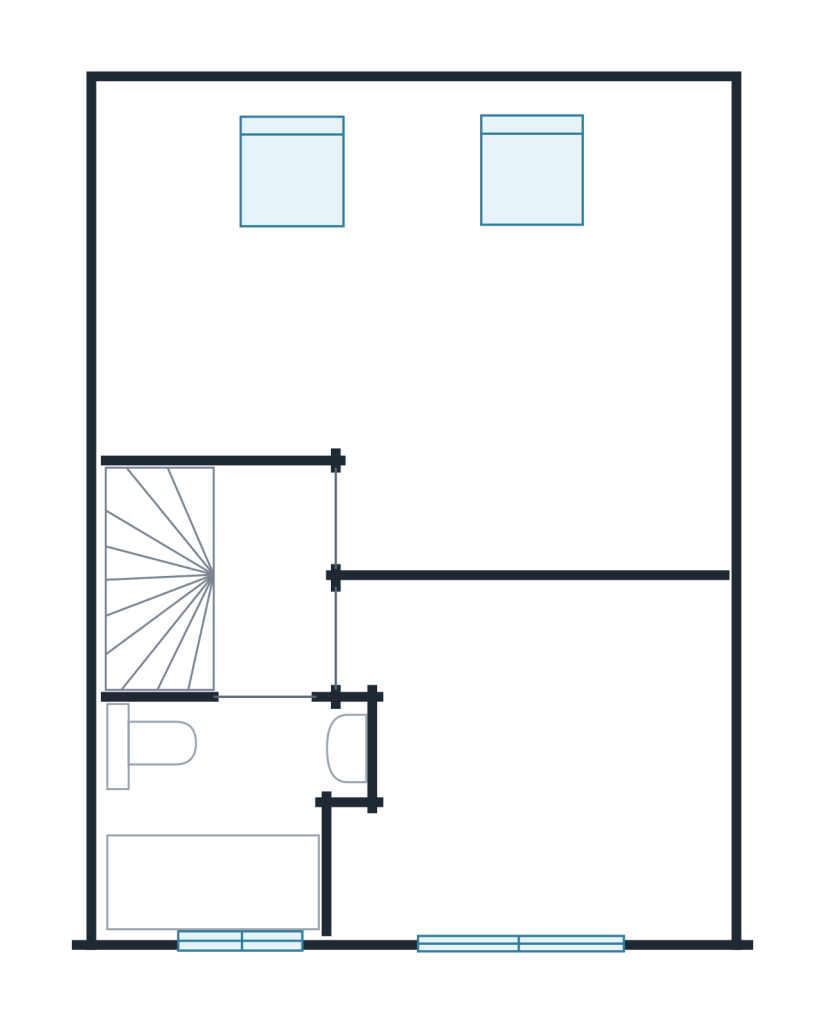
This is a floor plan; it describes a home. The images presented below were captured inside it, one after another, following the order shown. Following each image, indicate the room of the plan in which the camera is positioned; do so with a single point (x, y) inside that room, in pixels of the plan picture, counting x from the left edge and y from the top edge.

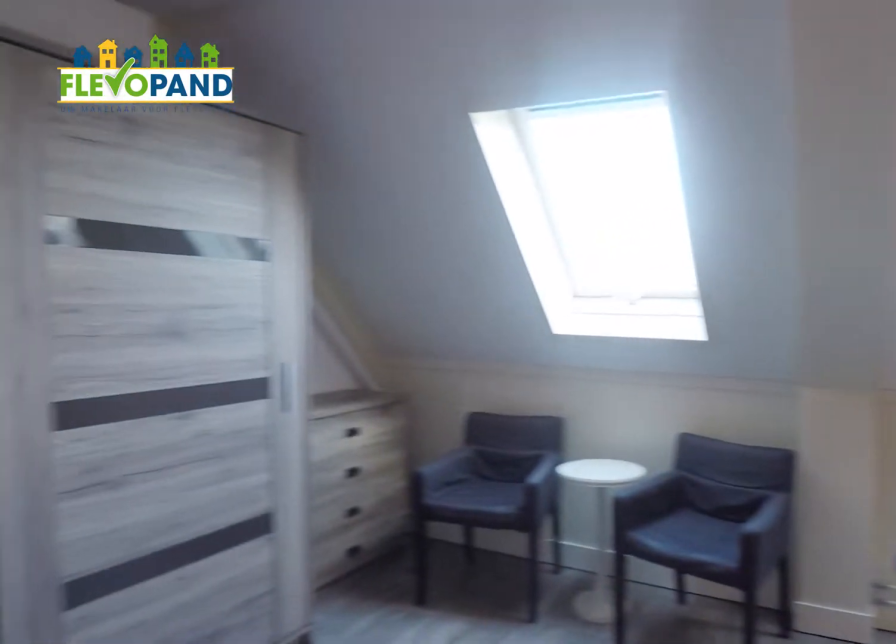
(396, 276)
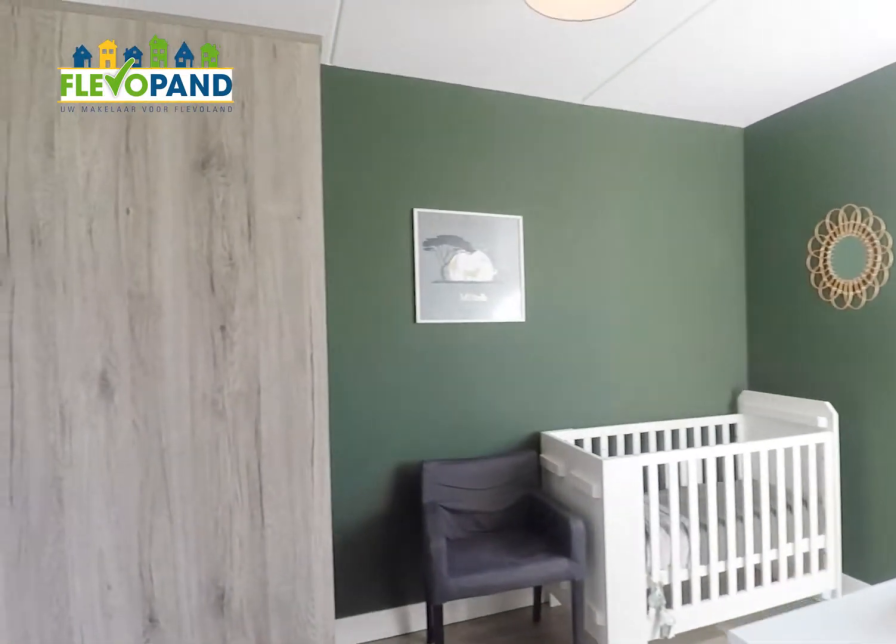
(535, 758)
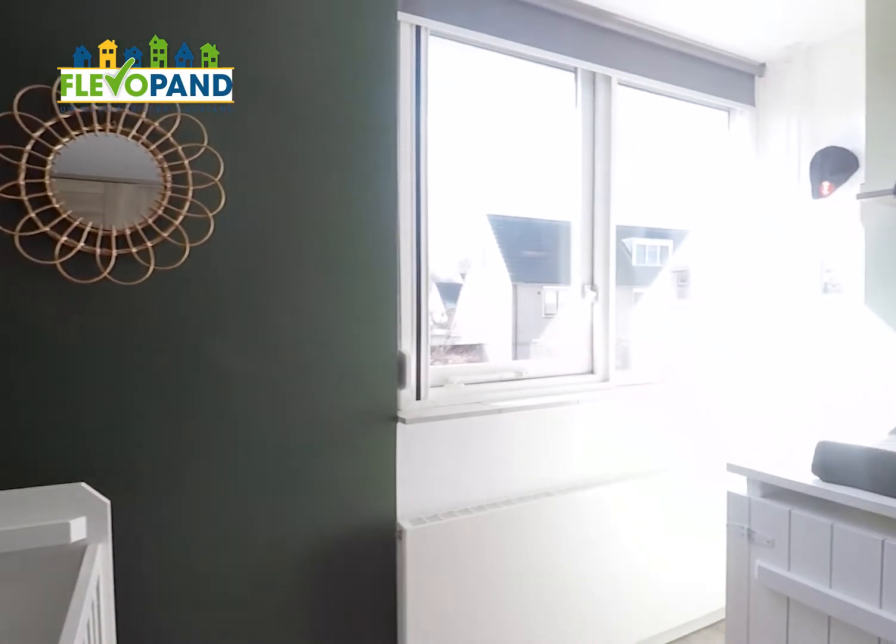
(535, 758)
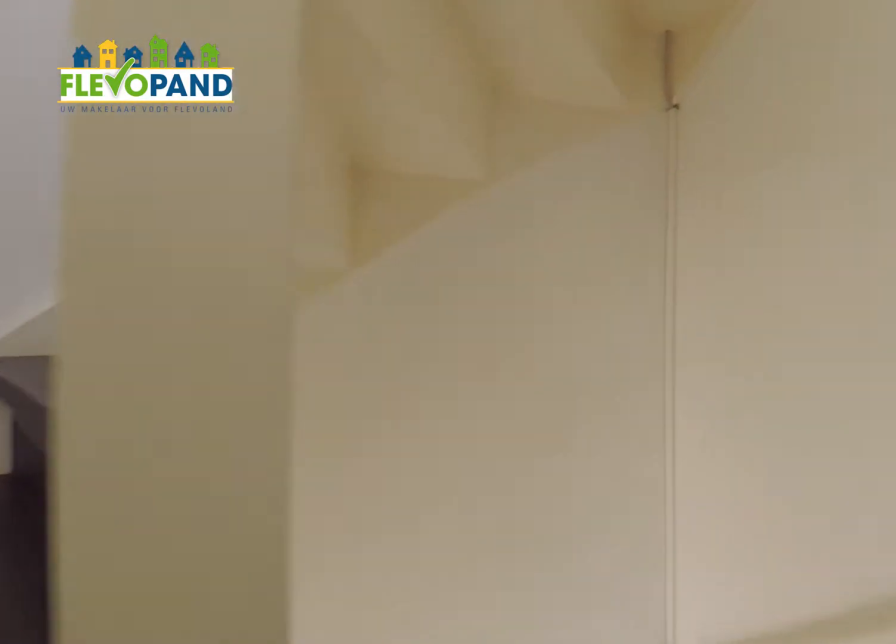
(270, 578)
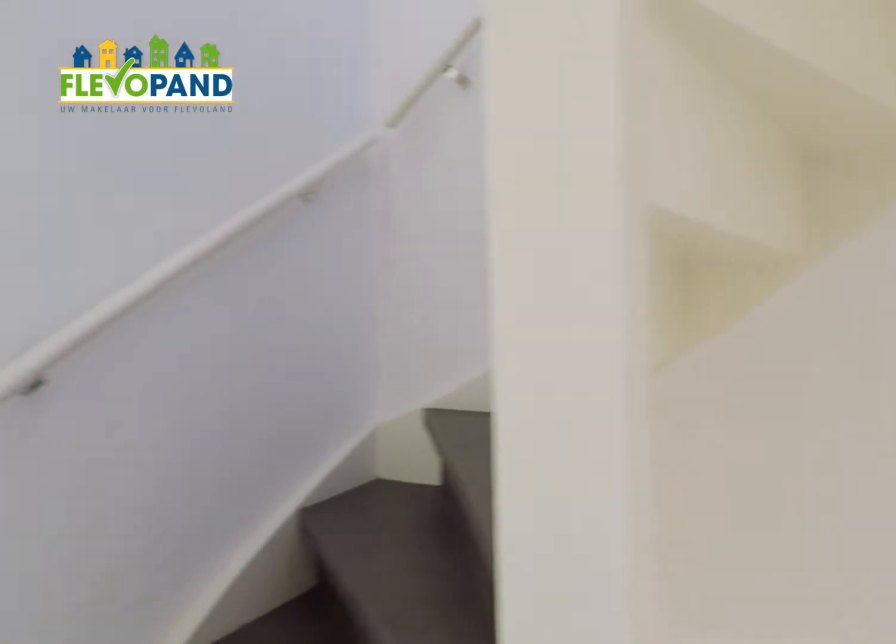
(270, 578)
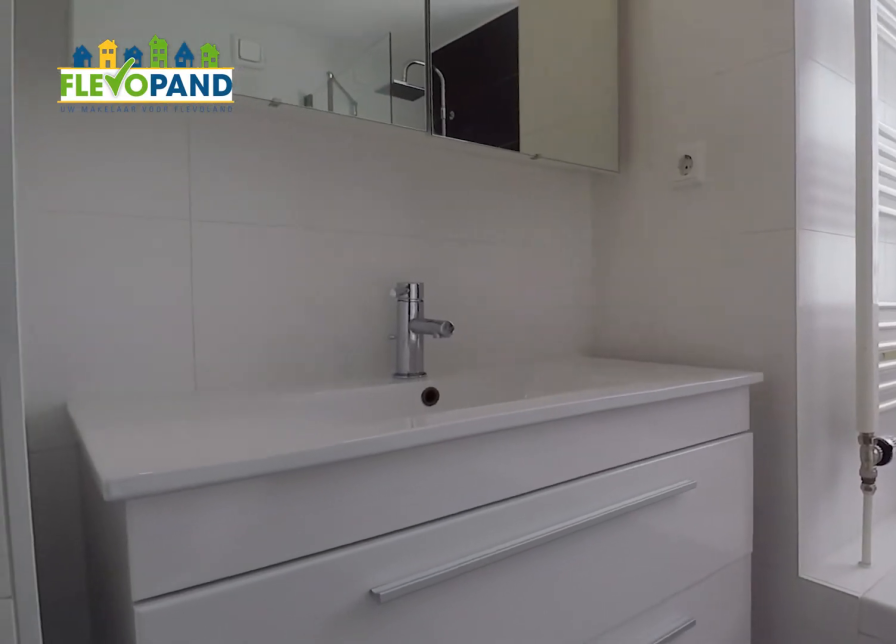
(213, 880)
